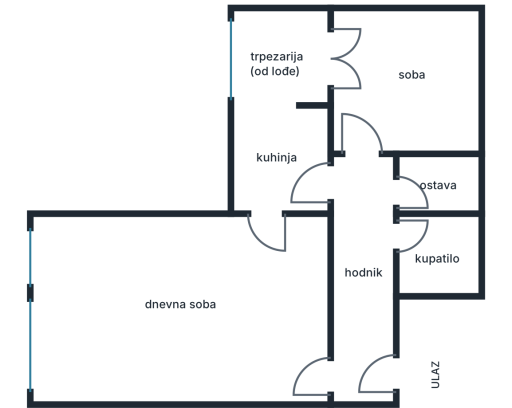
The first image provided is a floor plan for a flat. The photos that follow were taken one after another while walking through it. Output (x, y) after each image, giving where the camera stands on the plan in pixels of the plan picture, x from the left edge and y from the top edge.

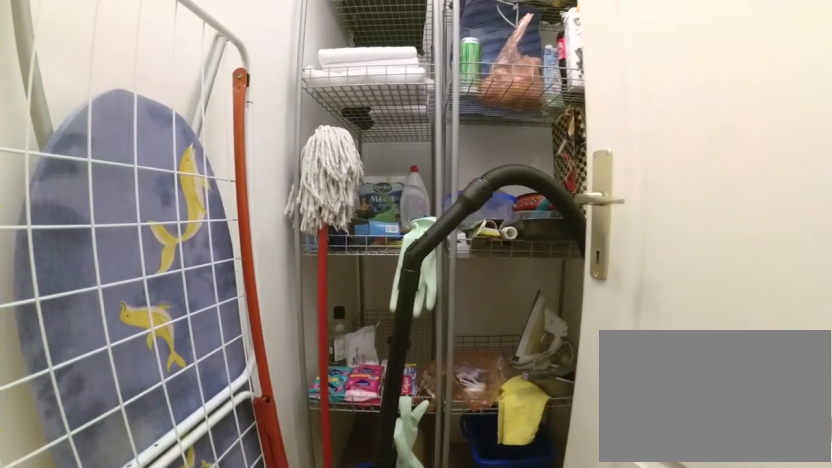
(381, 183)
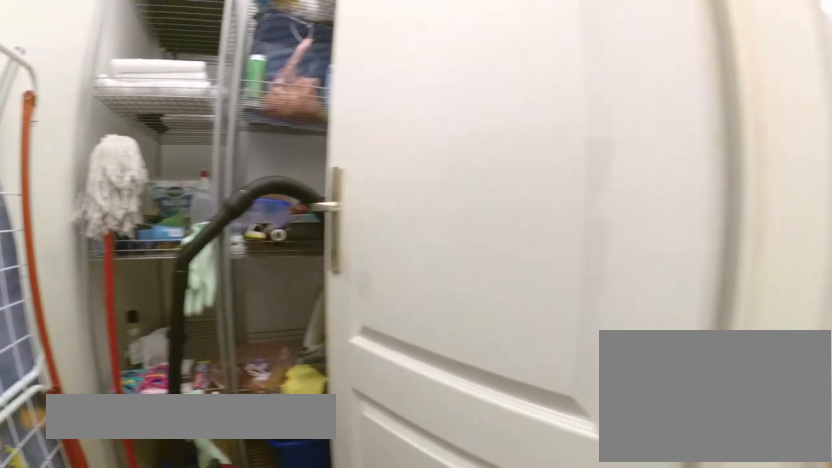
(373, 173)
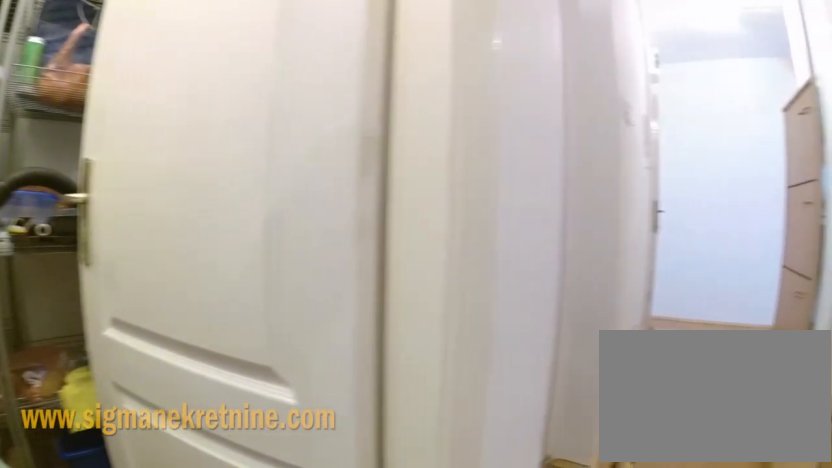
(370, 169)
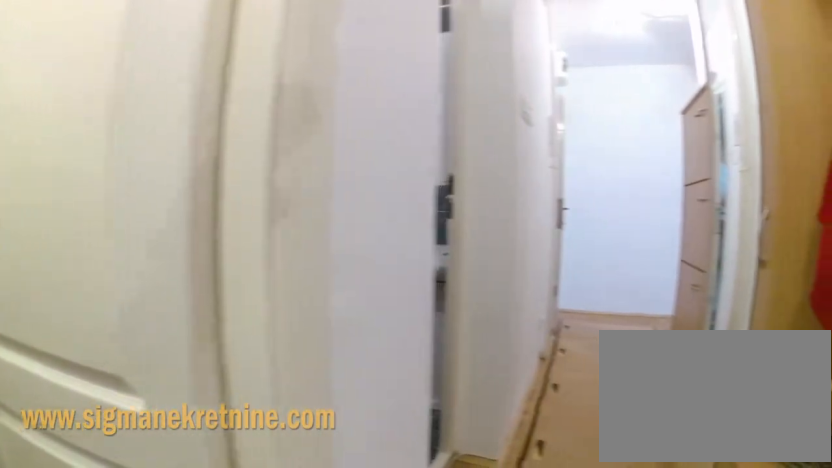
(368, 168)
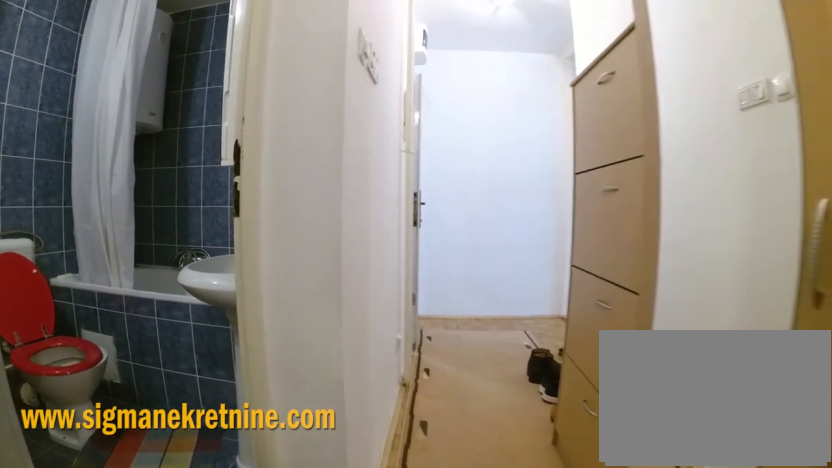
(363, 205)
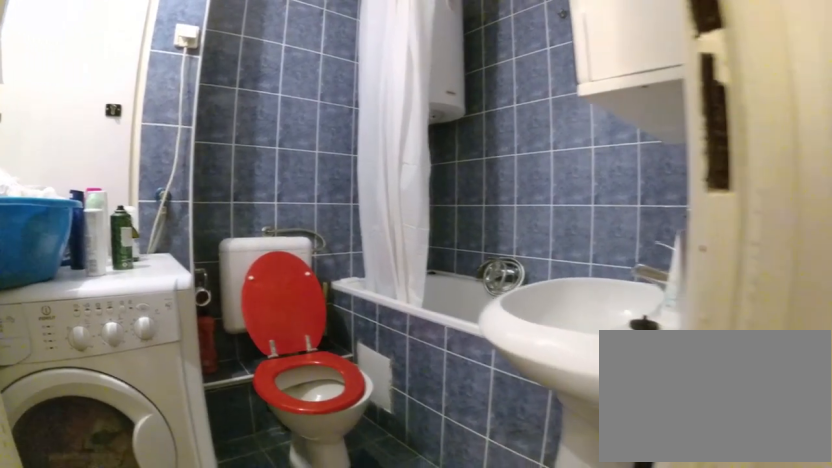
(391, 239)
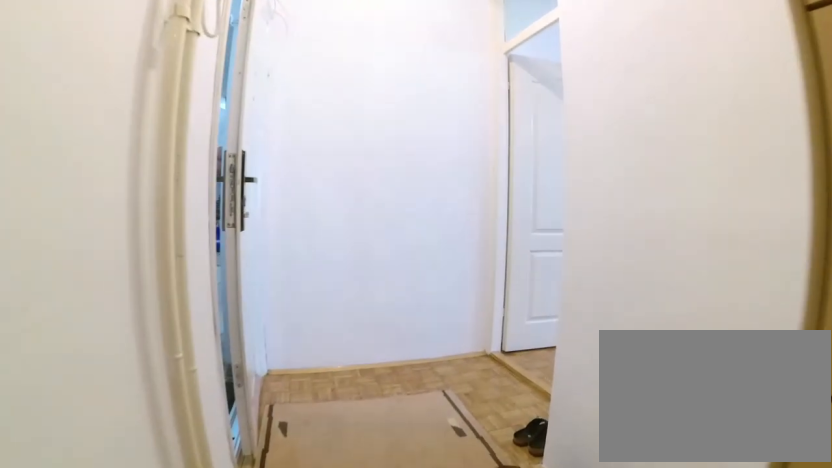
(370, 304)
